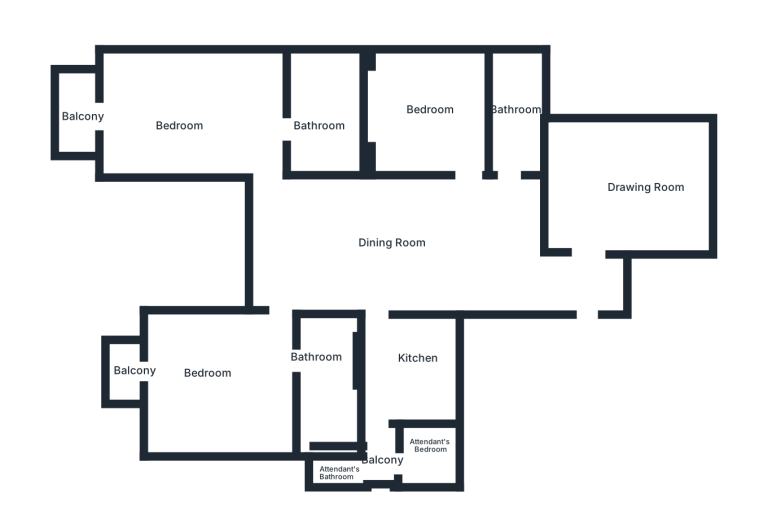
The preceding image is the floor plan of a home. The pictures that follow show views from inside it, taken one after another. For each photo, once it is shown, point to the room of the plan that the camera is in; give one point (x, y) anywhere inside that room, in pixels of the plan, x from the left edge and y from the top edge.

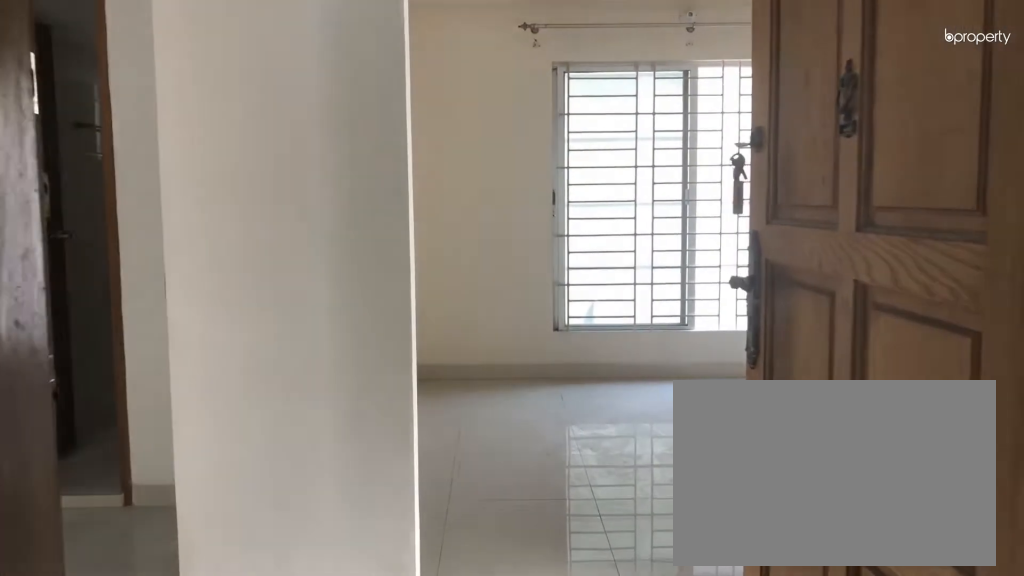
(584, 314)
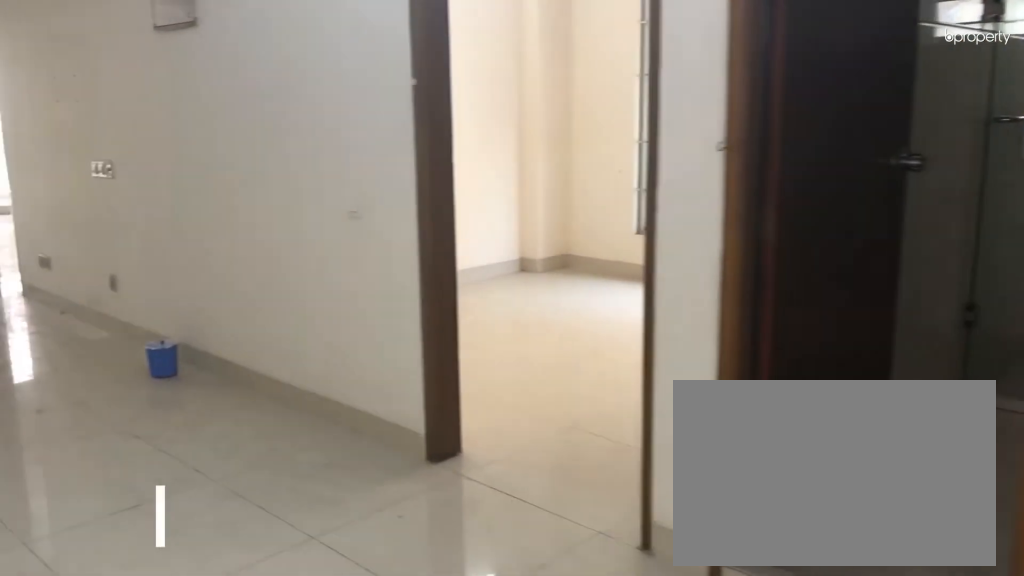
(389, 248)
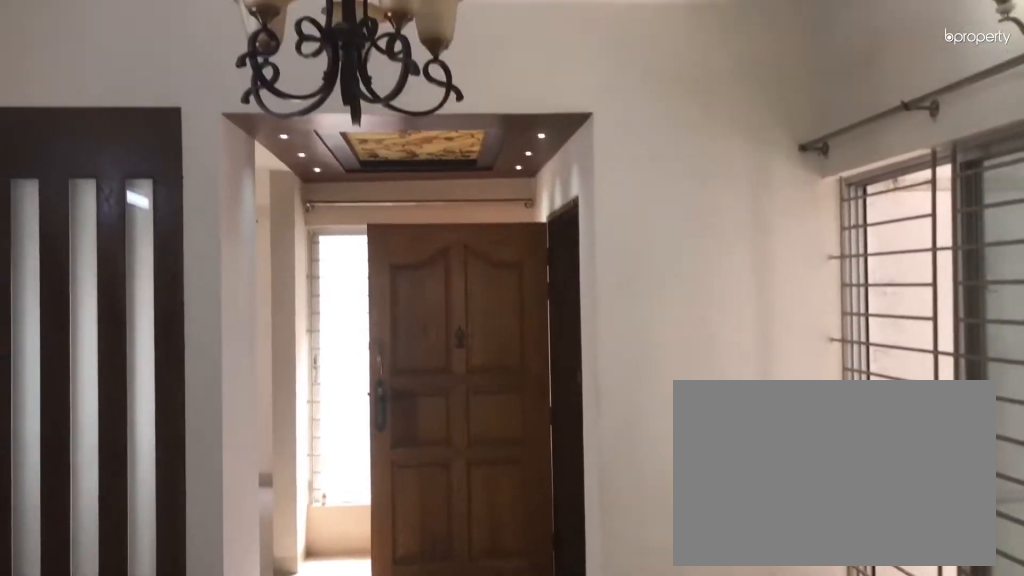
(389, 248)
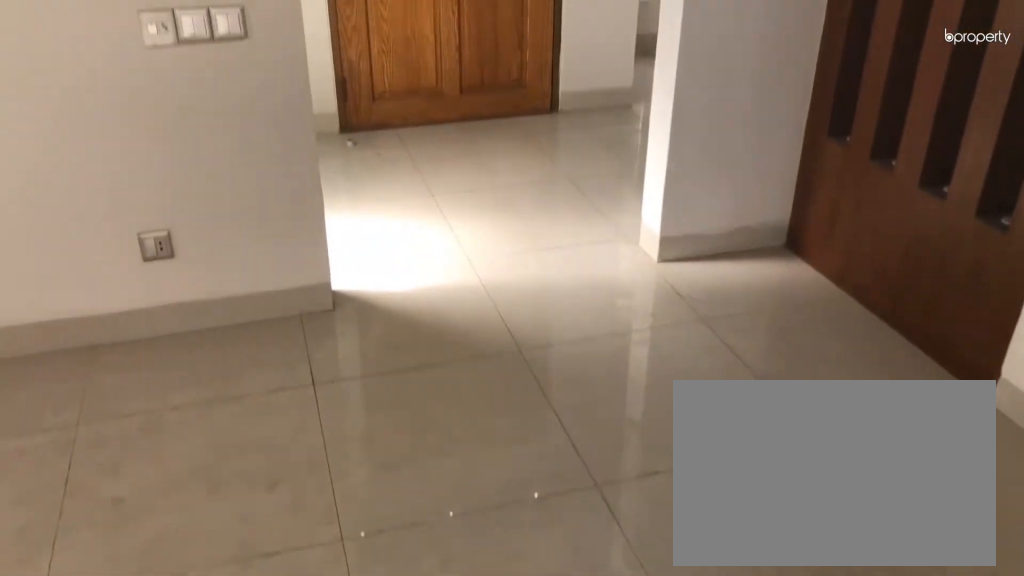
(614, 196)
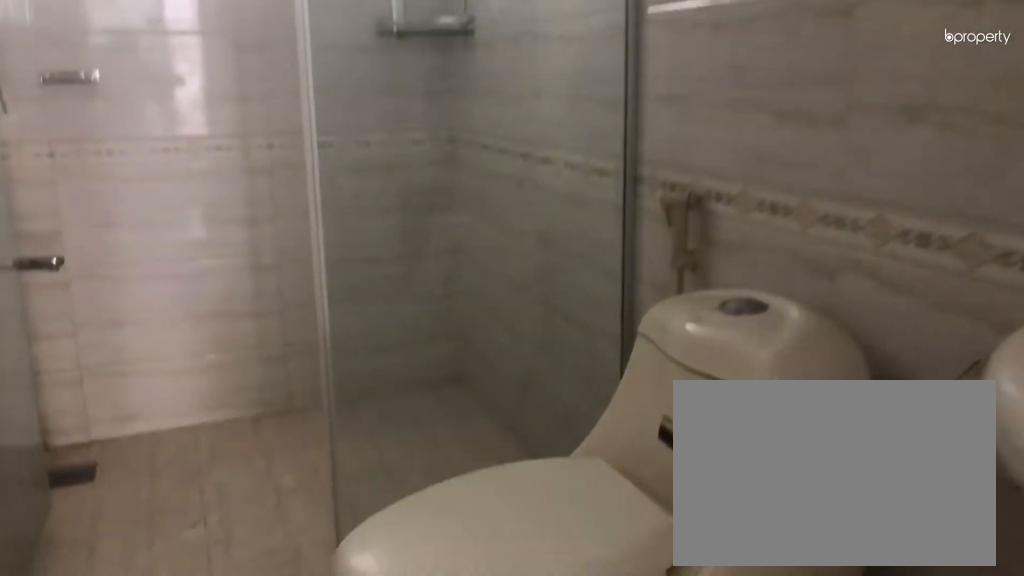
(517, 117)
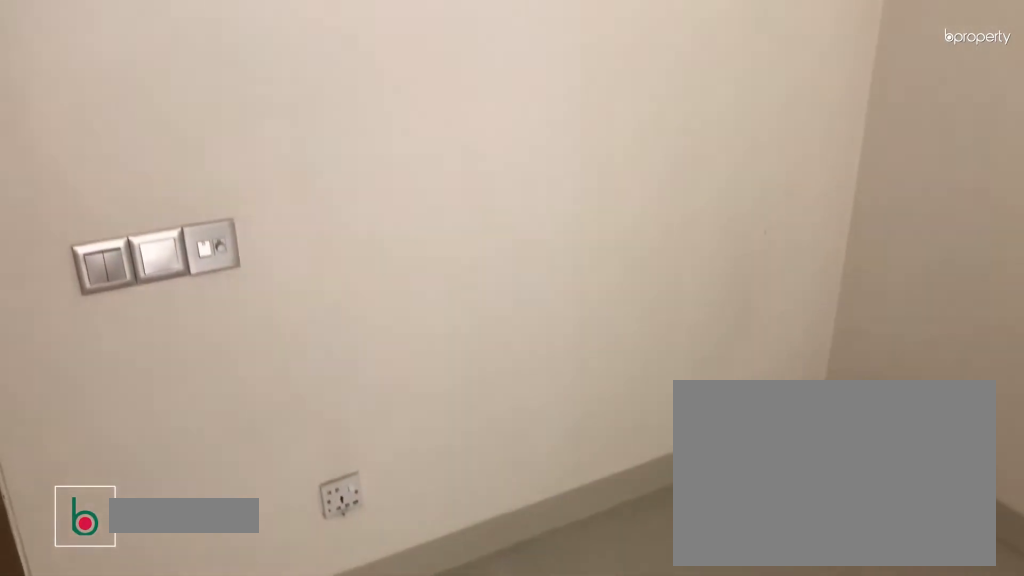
(432, 114)
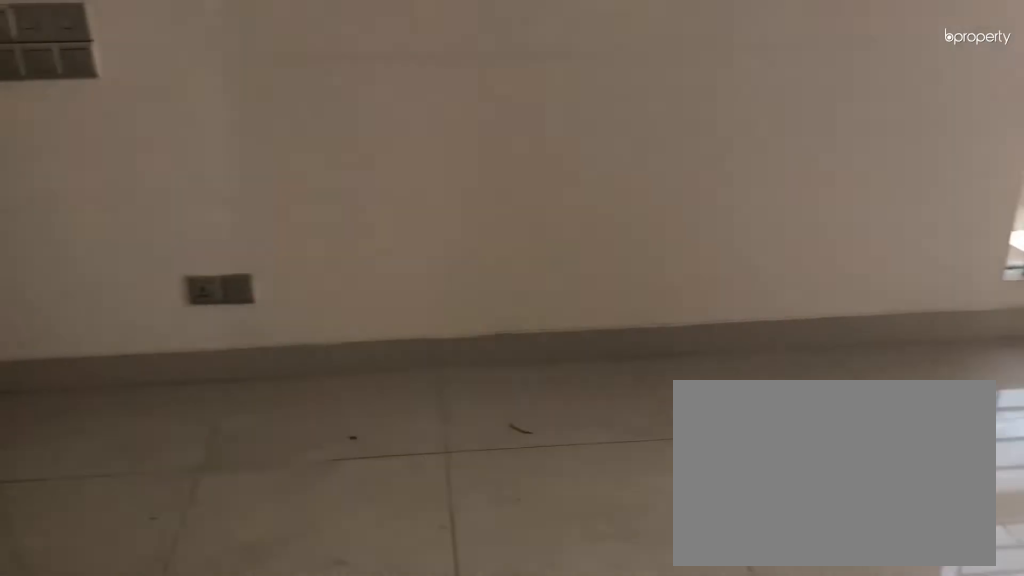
(168, 108)
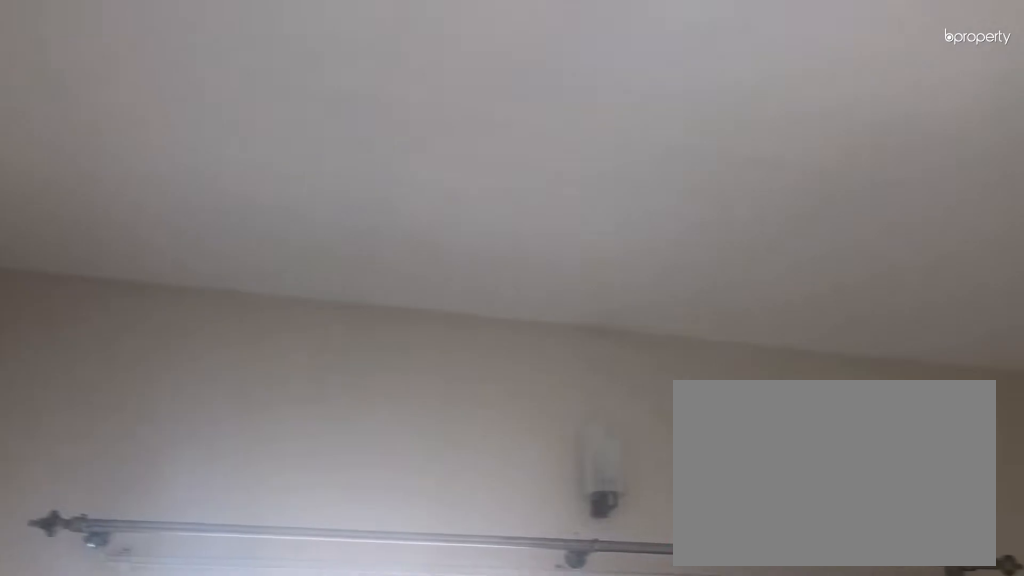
(168, 108)
